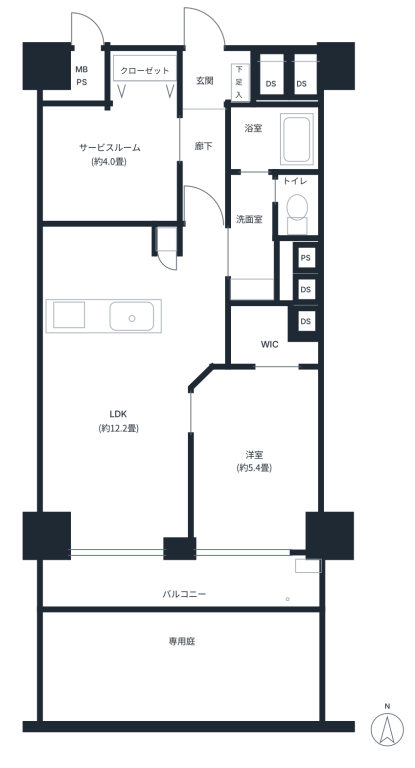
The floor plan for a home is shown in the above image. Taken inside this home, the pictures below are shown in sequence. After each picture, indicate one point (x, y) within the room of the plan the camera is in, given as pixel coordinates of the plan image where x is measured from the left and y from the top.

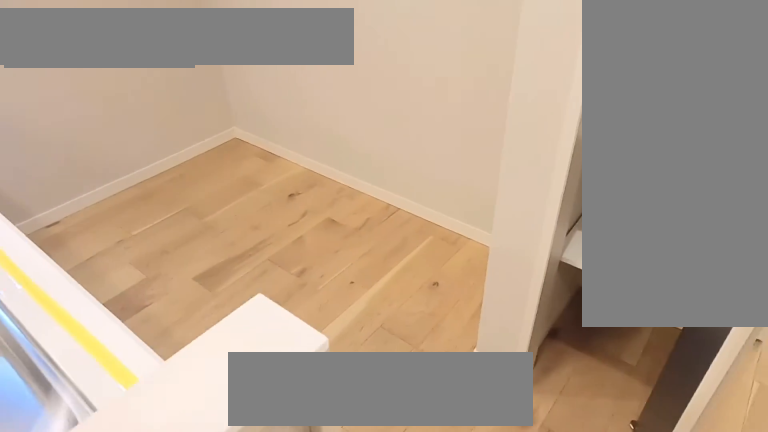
(110, 263)
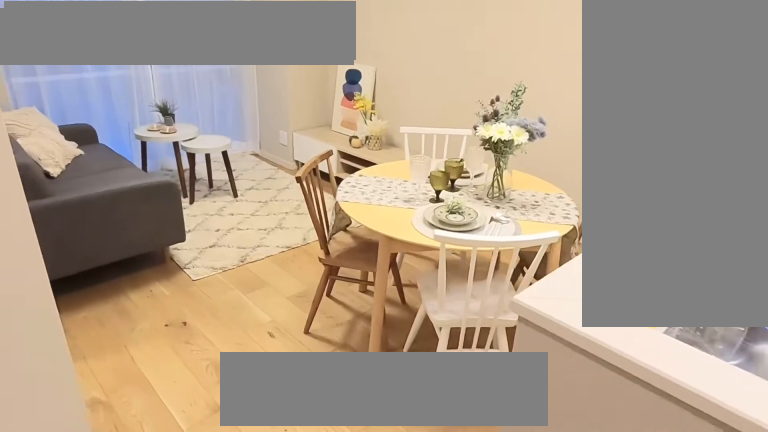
(122, 429)
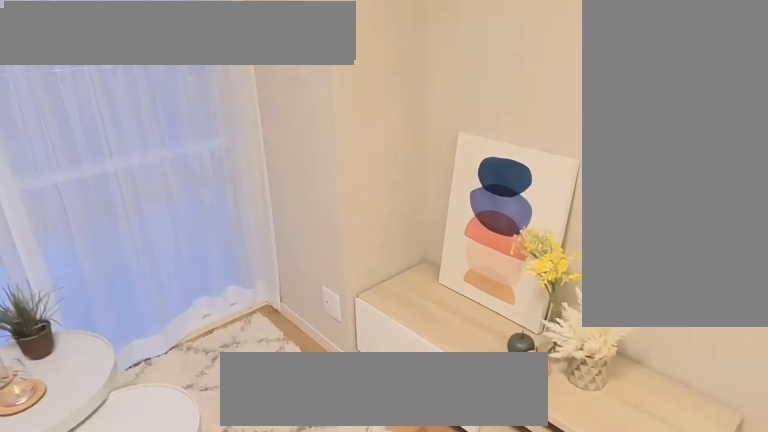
(121, 429)
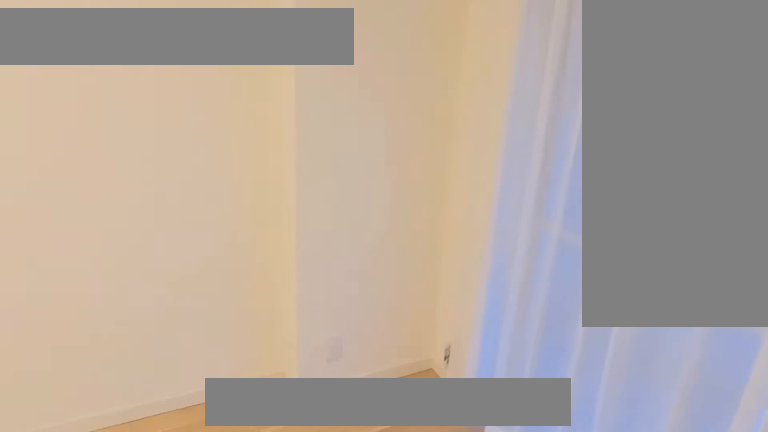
(263, 457)
